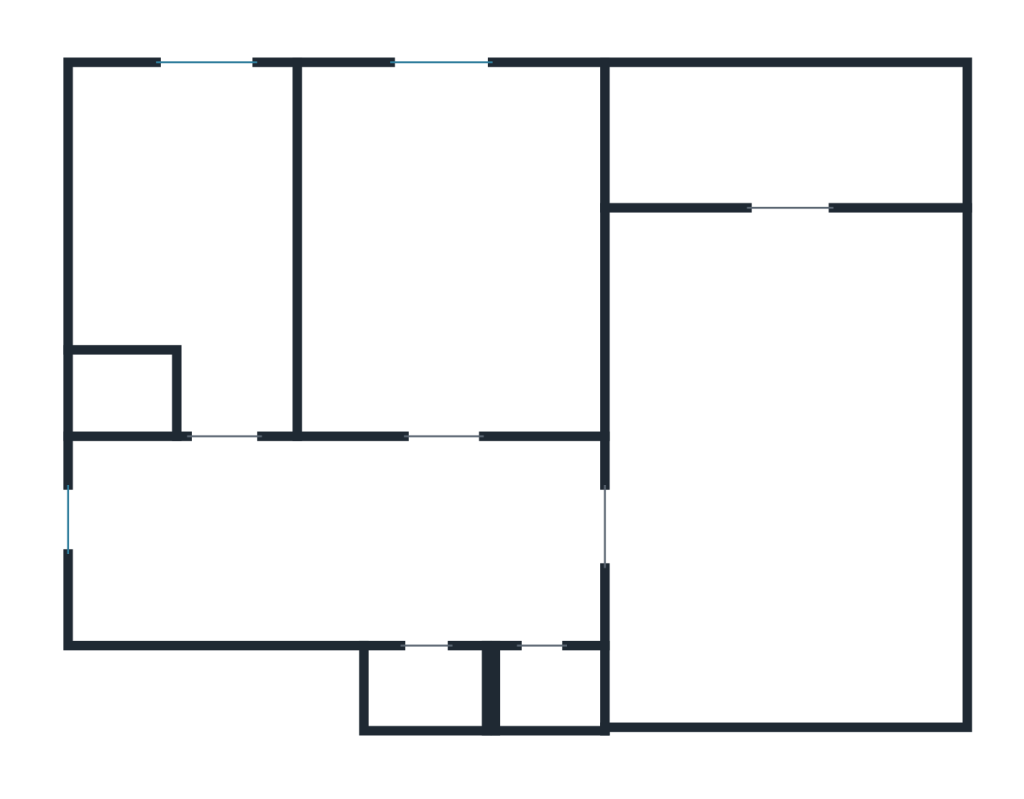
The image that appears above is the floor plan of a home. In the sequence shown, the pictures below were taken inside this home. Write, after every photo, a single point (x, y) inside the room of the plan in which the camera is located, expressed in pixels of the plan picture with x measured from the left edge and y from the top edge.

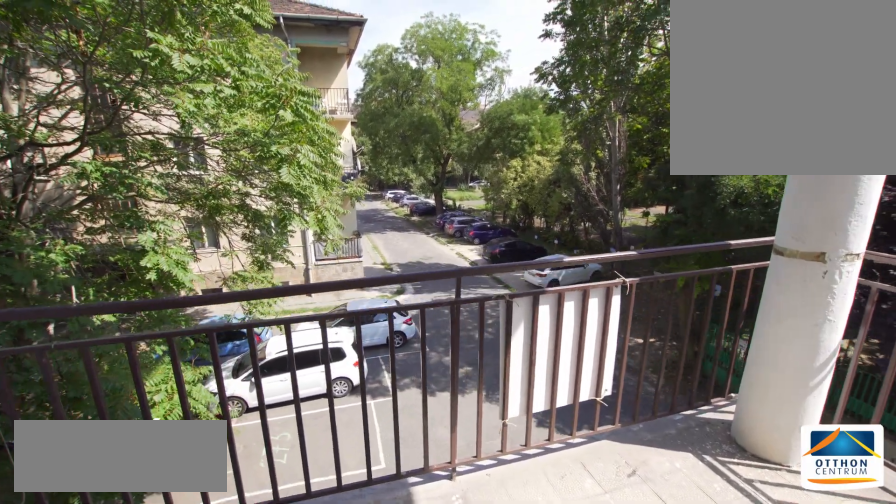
(787, 138)
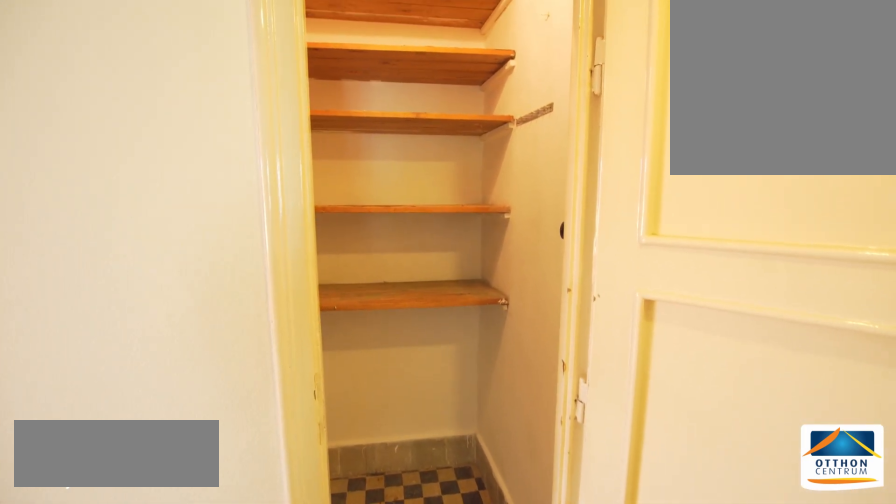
(431, 688)
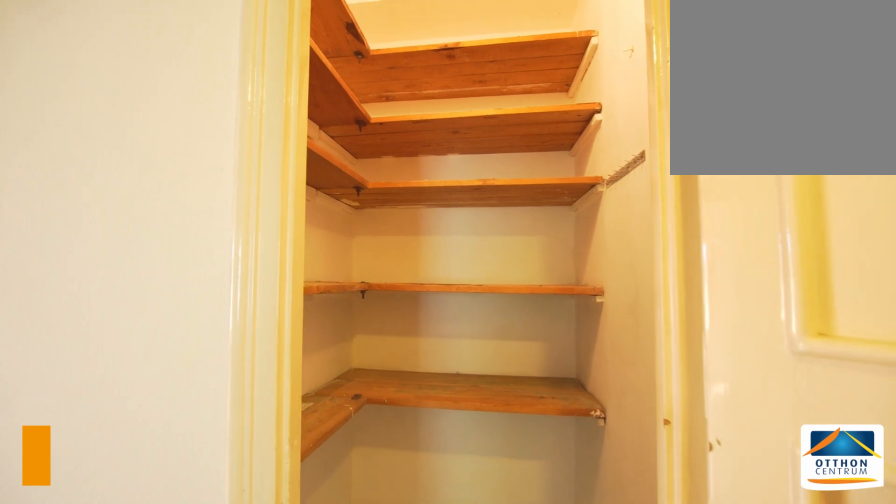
(432, 688)
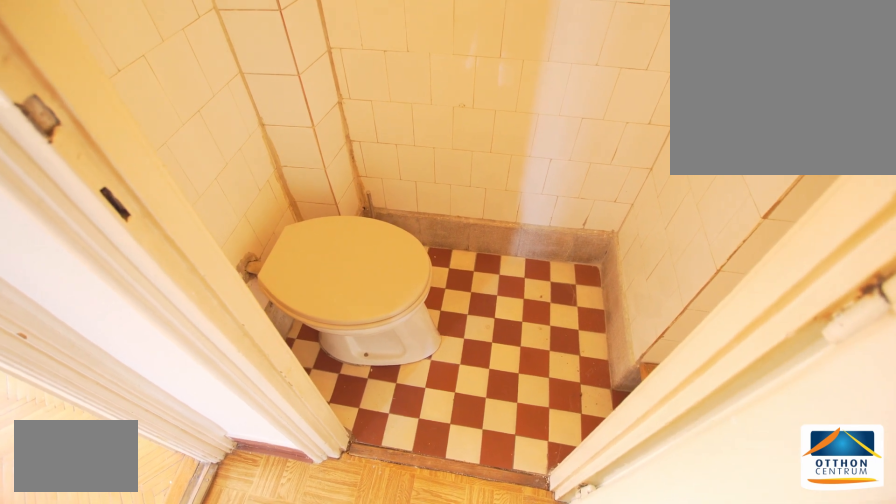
(549, 688)
